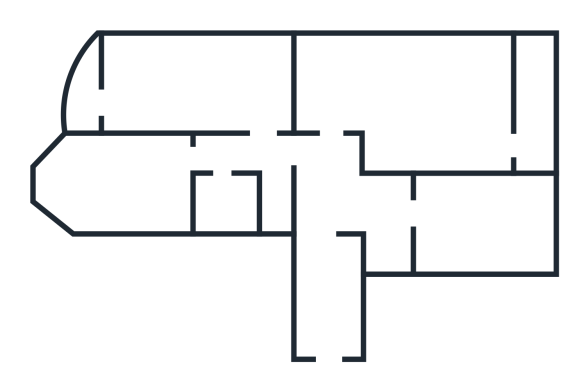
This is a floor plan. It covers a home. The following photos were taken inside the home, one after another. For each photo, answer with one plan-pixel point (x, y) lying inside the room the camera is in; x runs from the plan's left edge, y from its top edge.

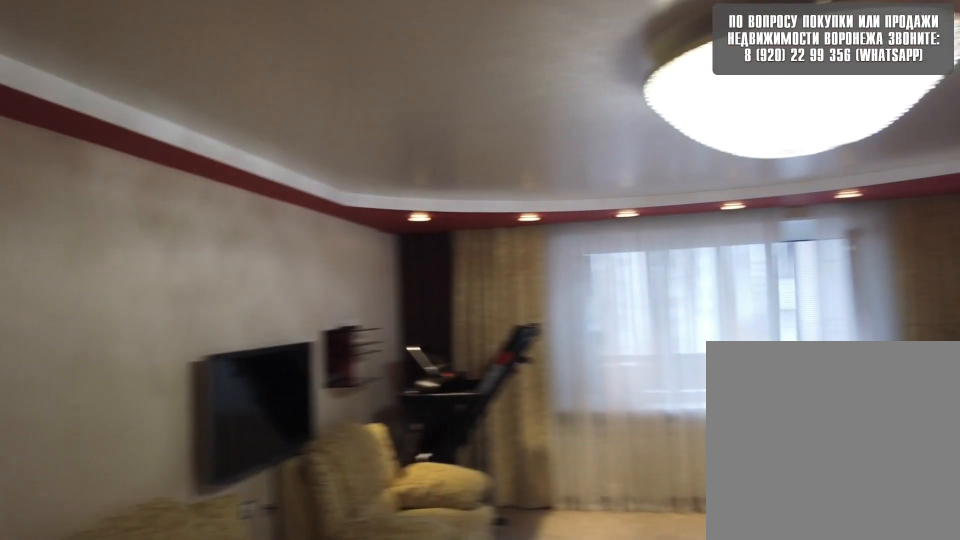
(329, 109)
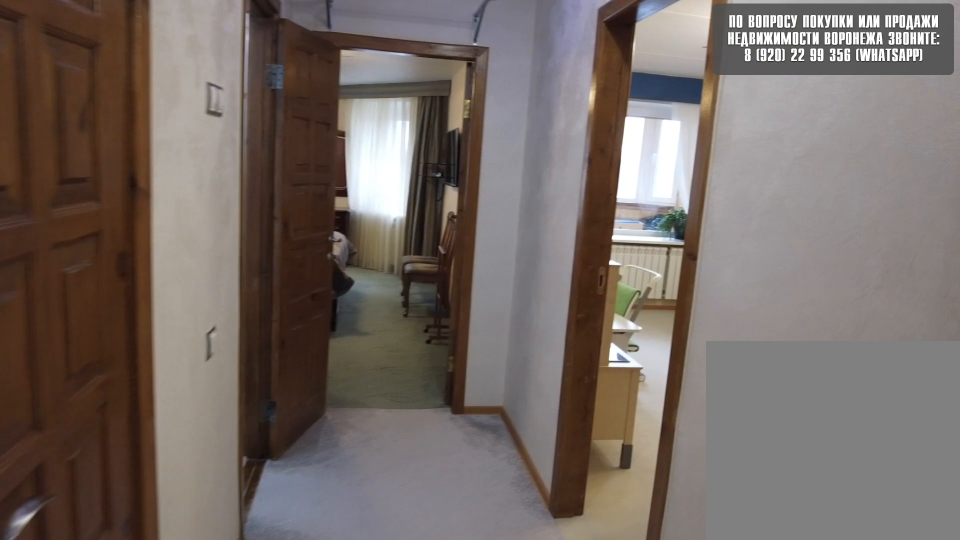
(329, 161)
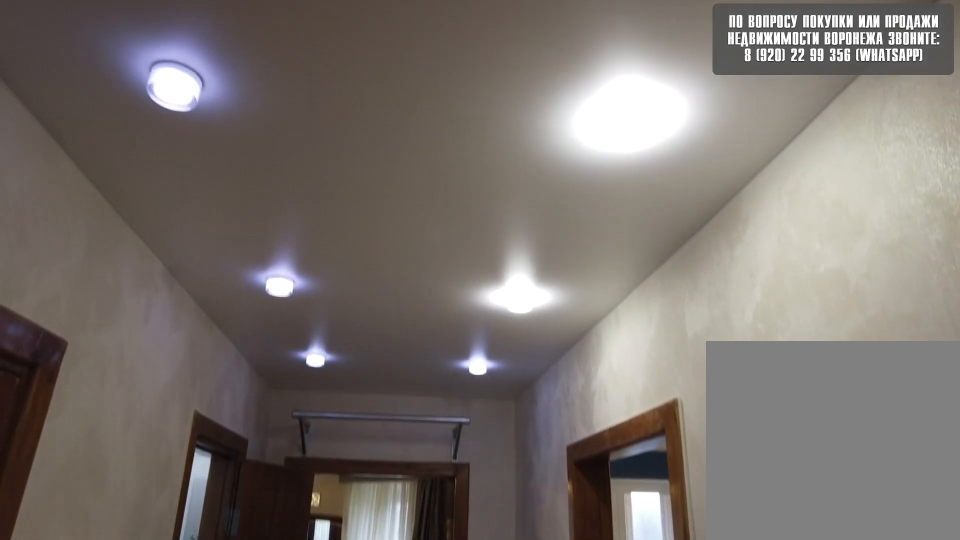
(329, 161)
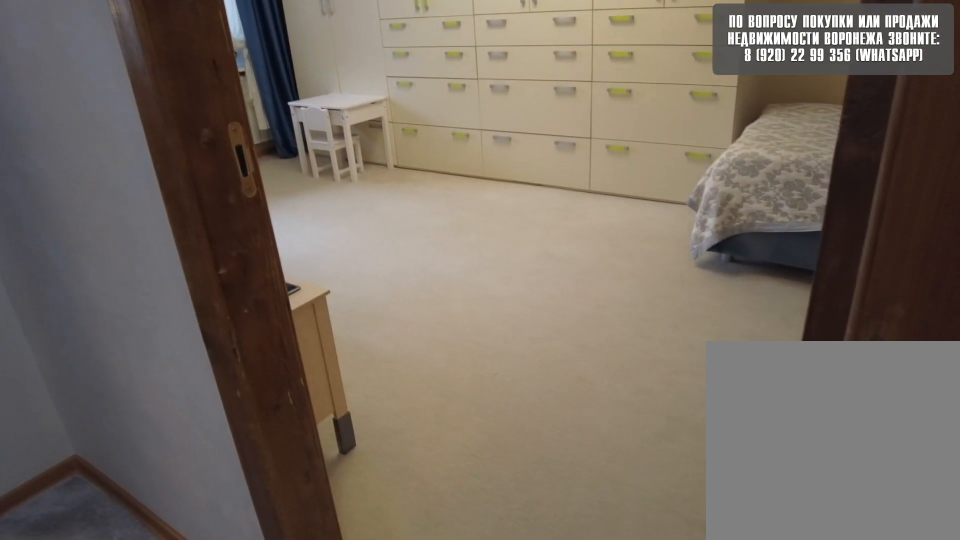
(262, 152)
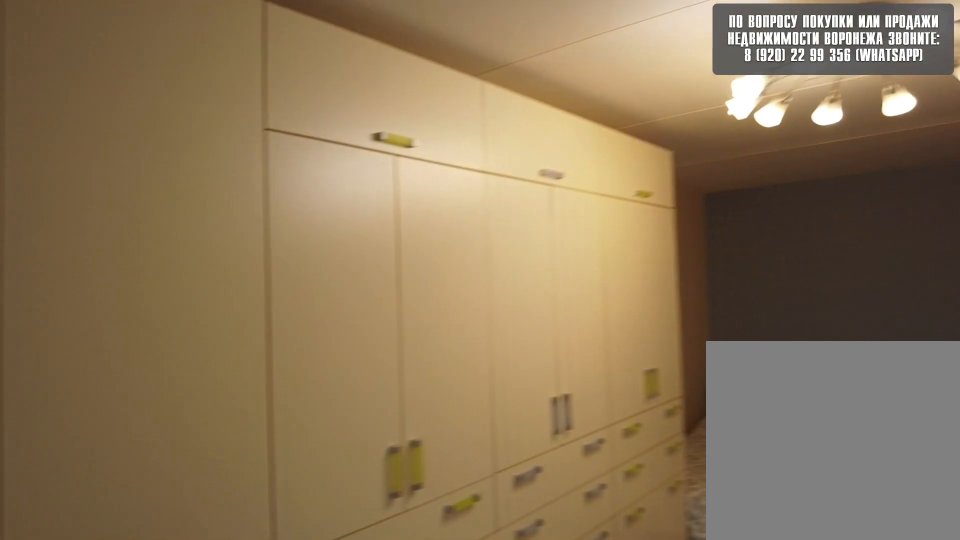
(236, 91)
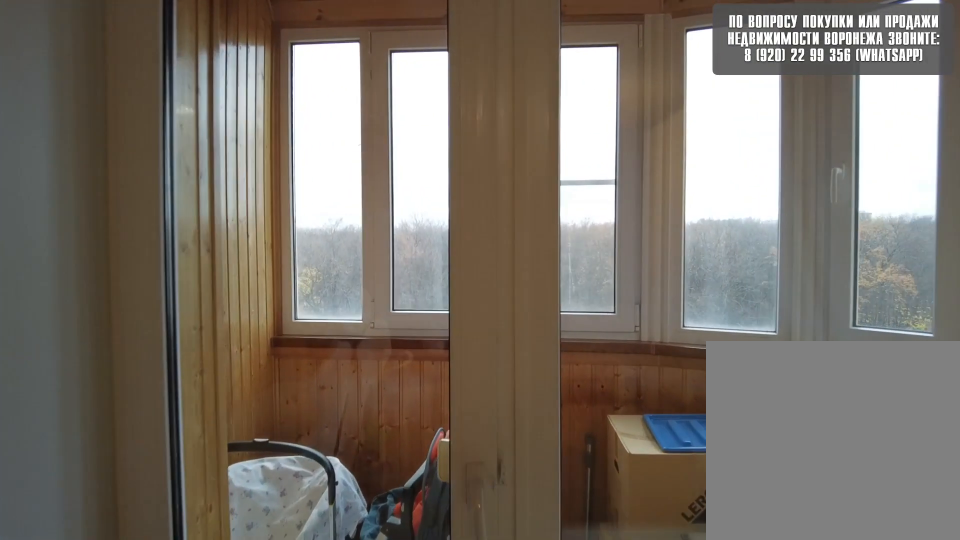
(140, 93)
